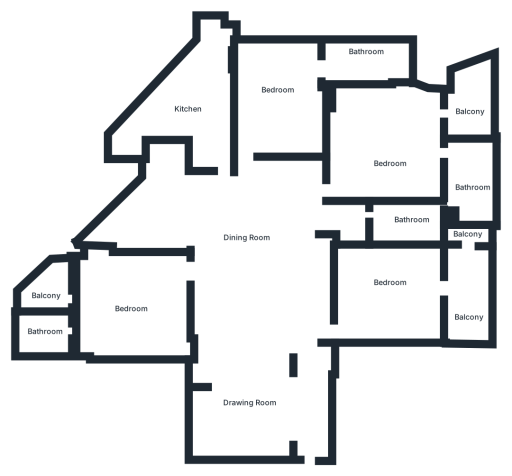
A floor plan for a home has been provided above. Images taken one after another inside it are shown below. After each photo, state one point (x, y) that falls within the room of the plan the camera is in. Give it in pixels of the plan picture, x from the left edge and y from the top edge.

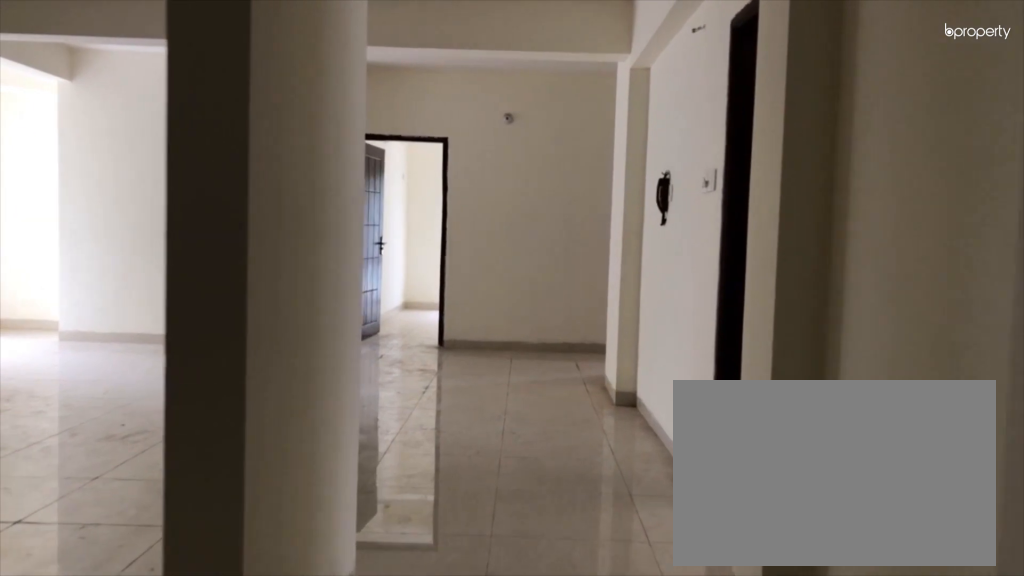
(305, 383)
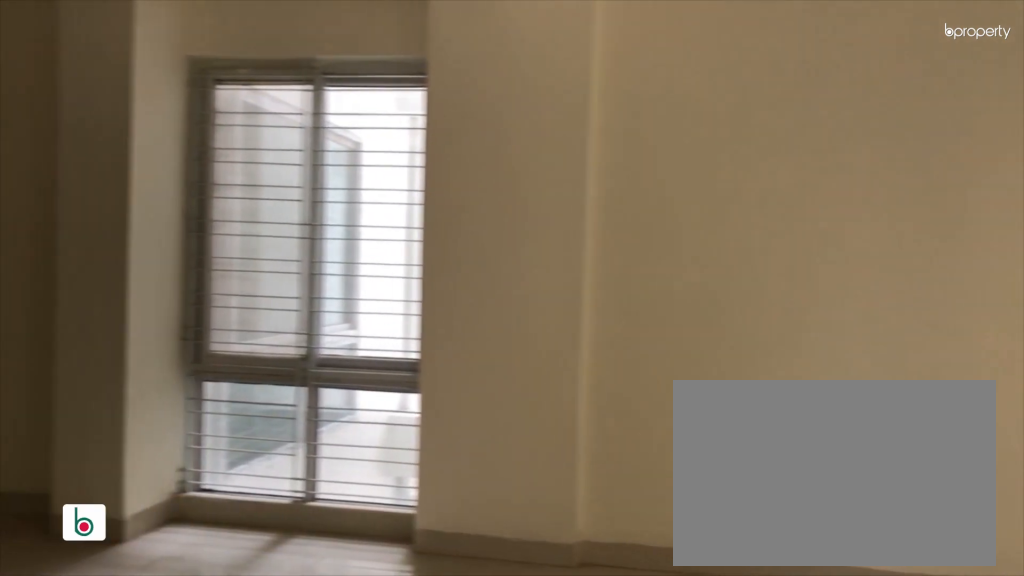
(256, 298)
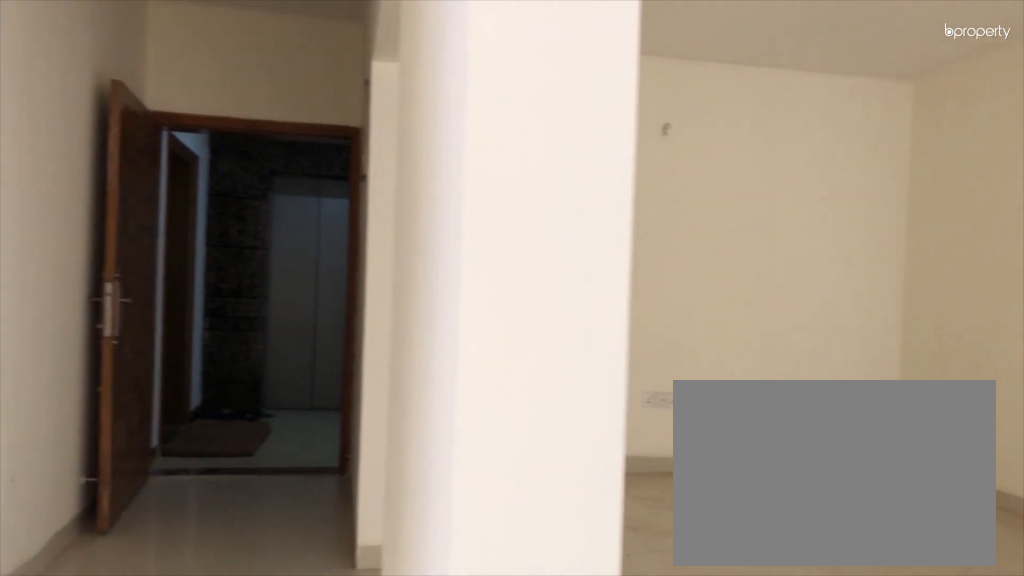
(256, 298)
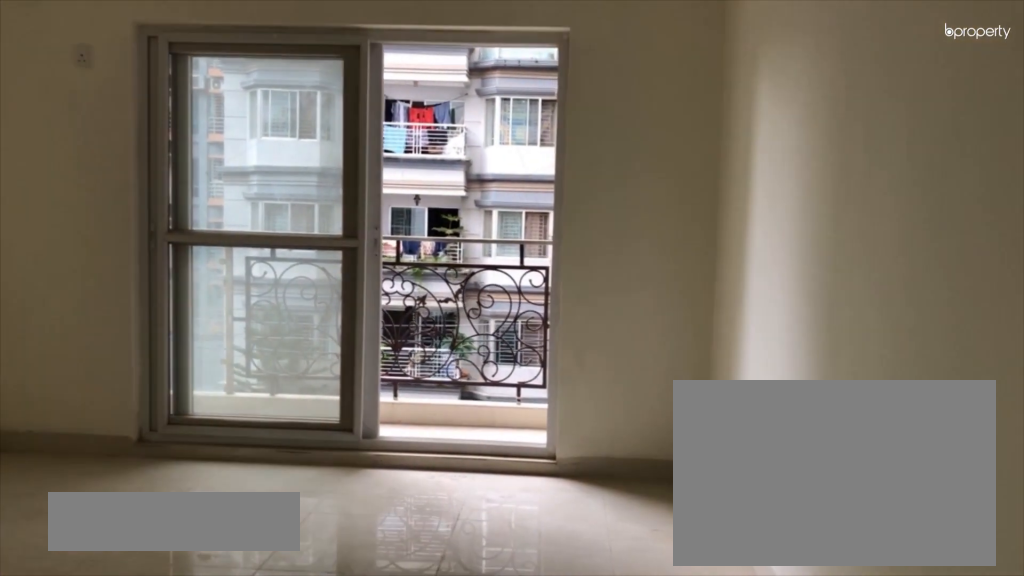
(387, 288)
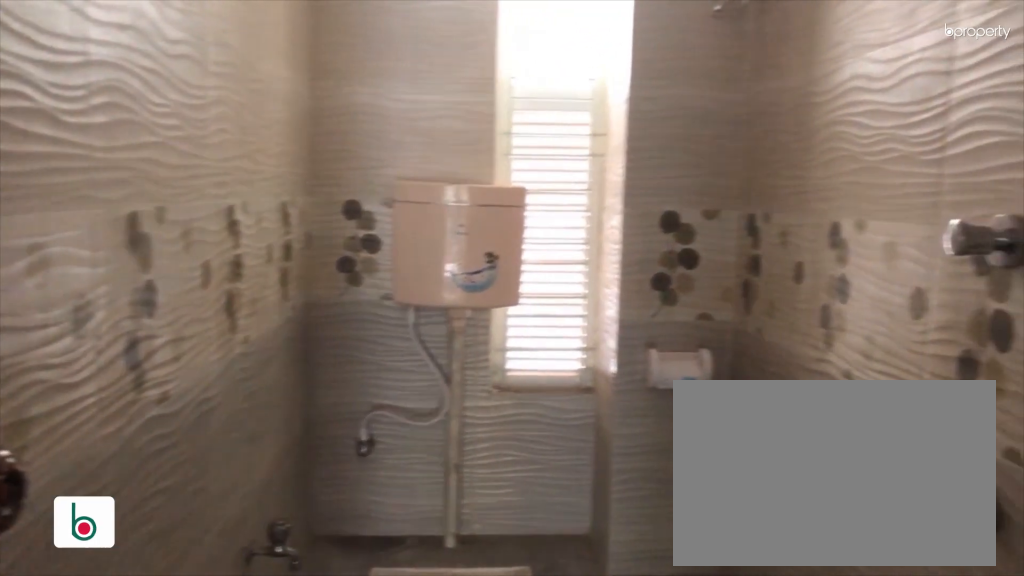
(404, 226)
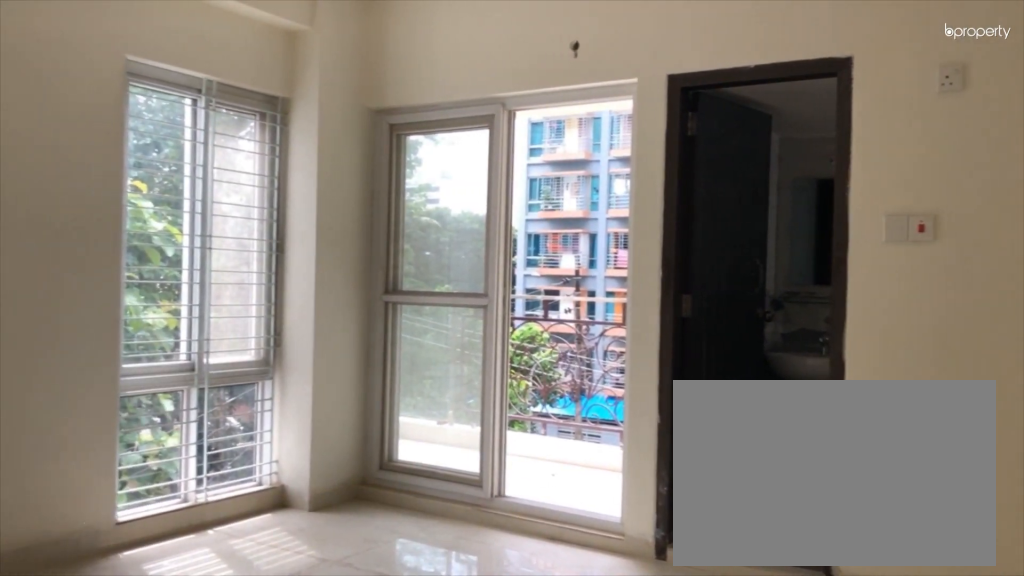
(384, 167)
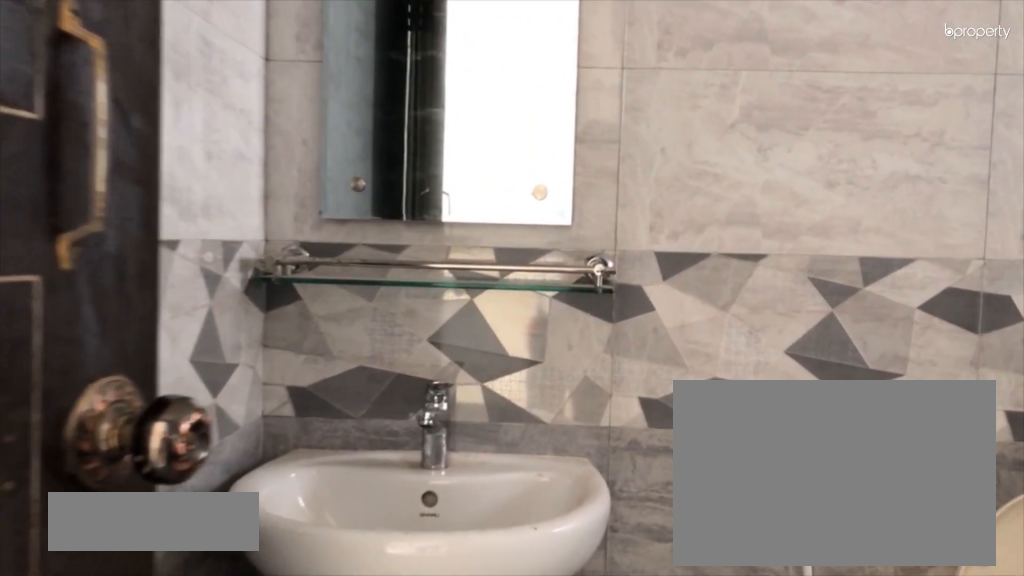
(469, 187)
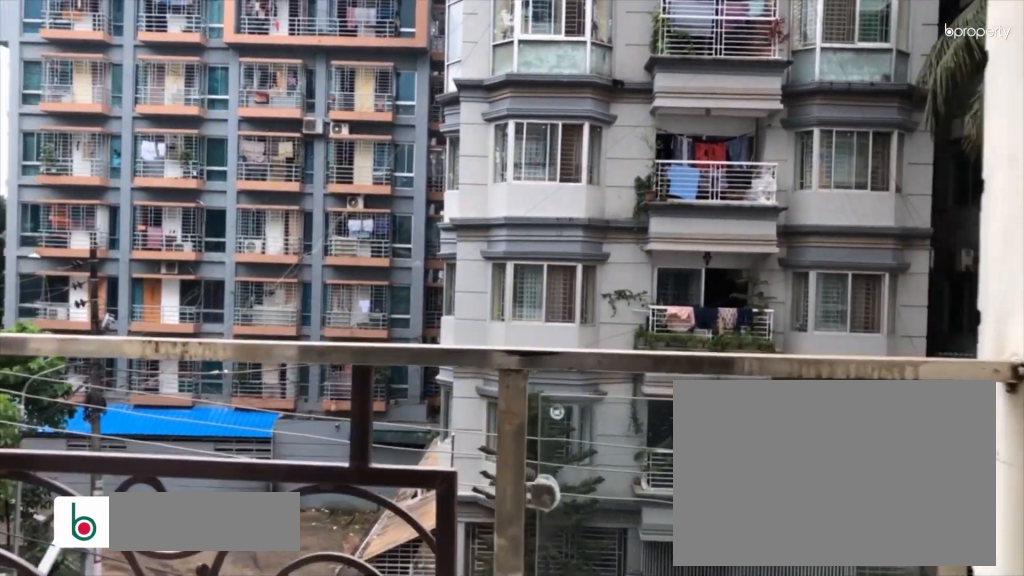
(472, 108)
